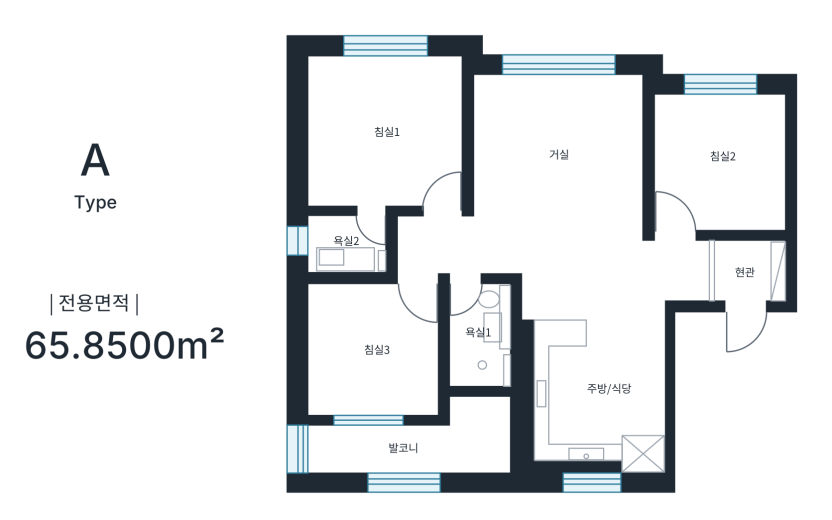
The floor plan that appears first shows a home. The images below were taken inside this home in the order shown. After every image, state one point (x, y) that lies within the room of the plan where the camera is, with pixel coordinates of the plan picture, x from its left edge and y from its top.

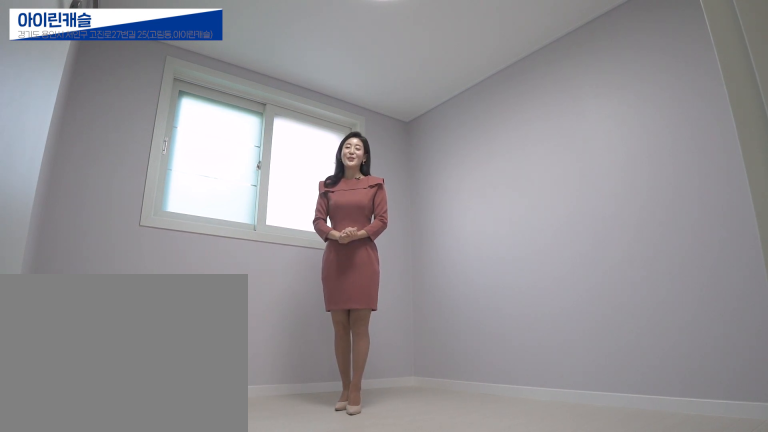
(723, 156)
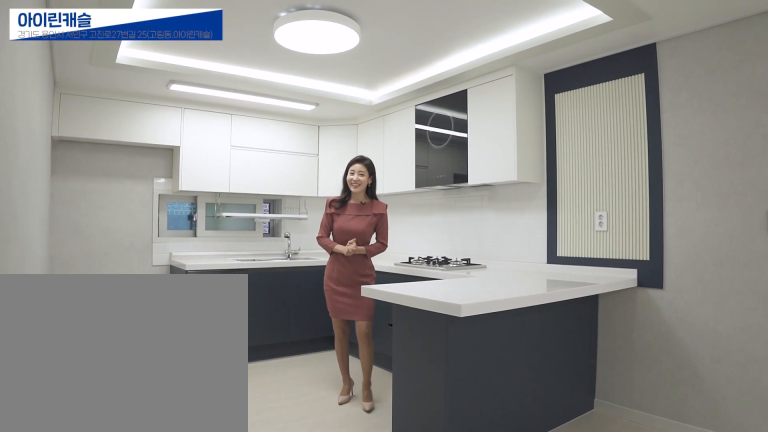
(598, 392)
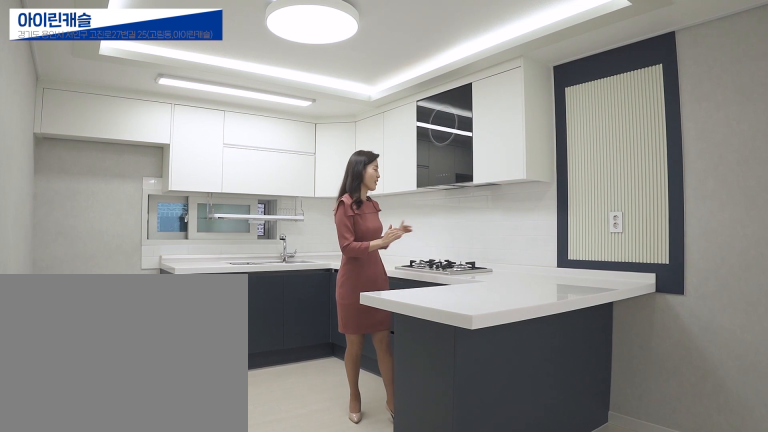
(598, 392)
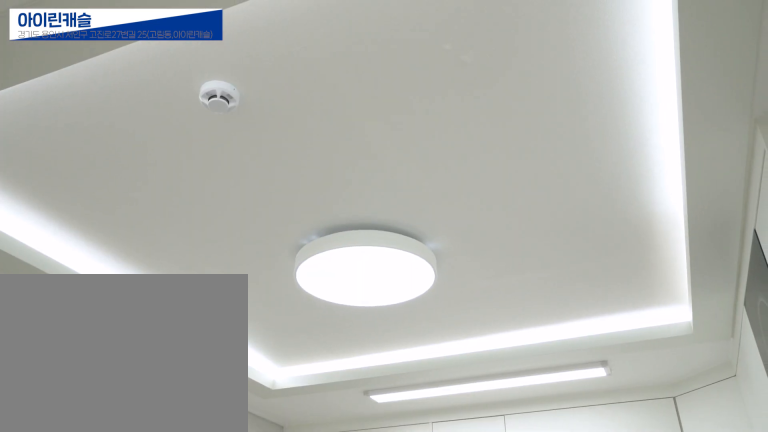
(598, 392)
